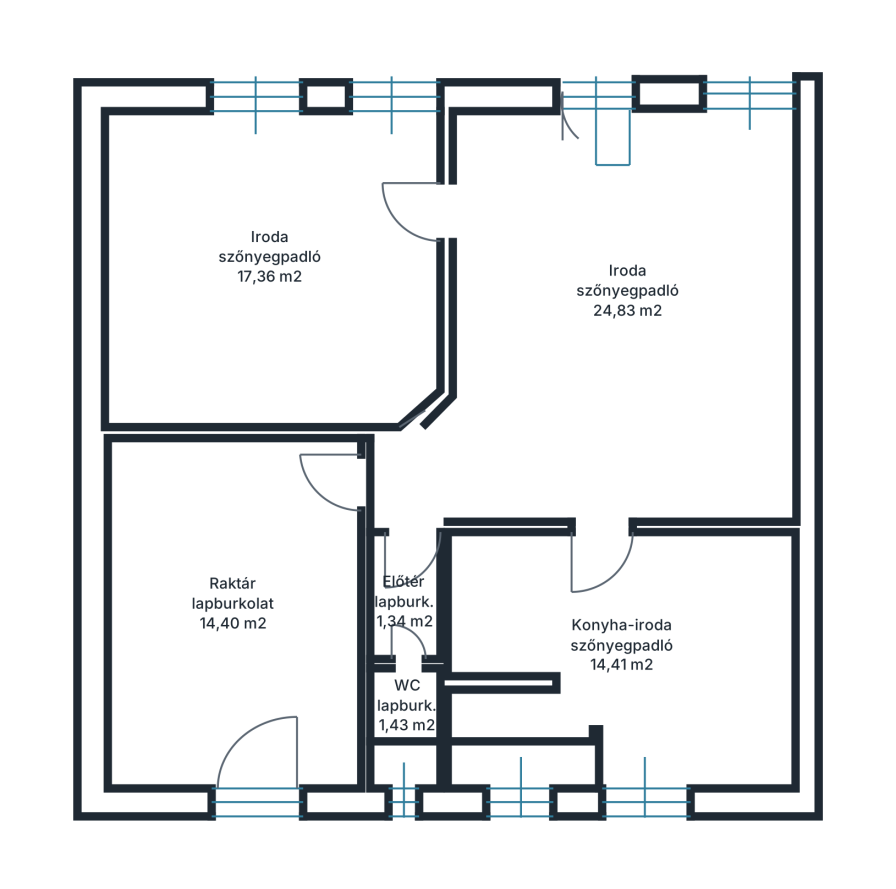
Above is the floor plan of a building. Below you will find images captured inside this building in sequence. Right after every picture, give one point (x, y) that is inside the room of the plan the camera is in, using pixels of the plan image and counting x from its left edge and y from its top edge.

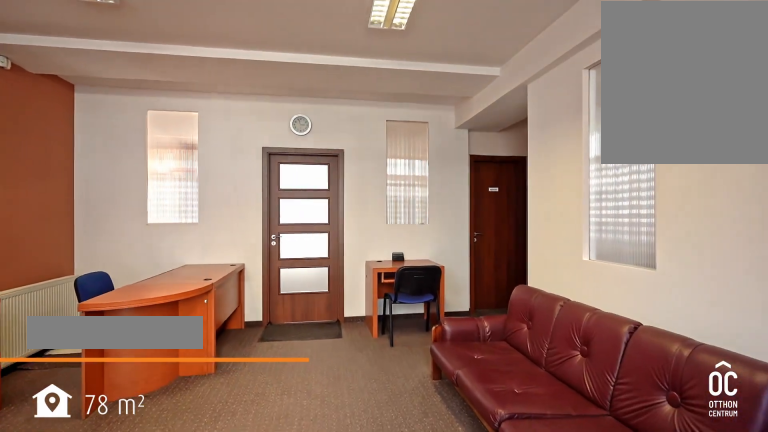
(620, 301)
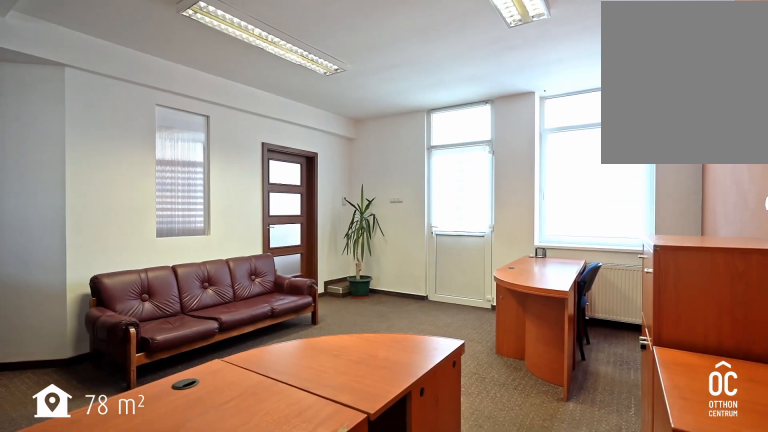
(620, 301)
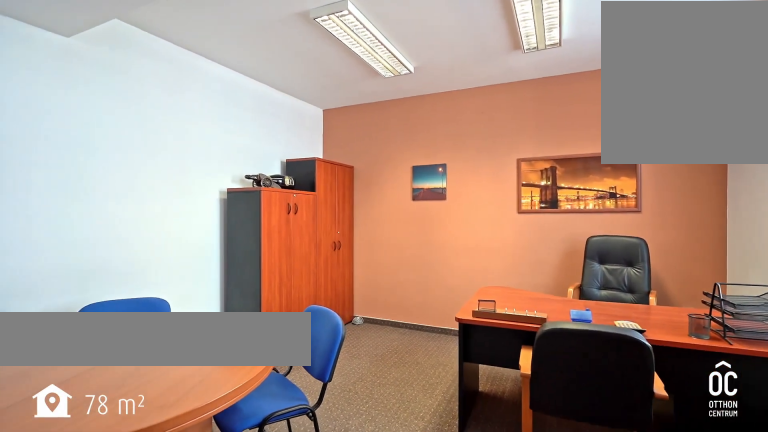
(271, 261)
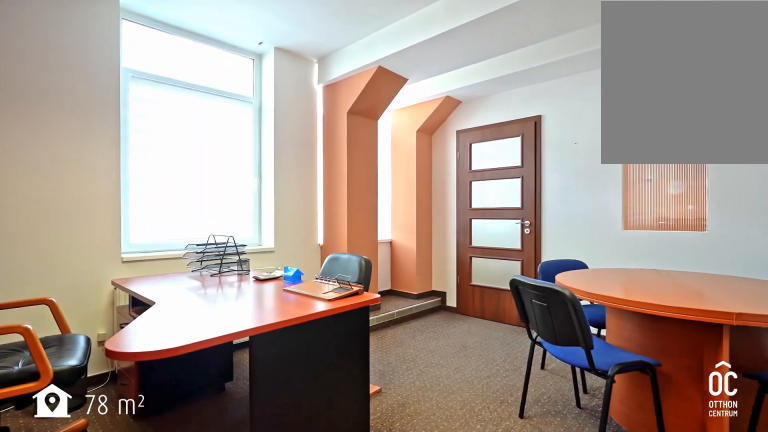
(271, 261)
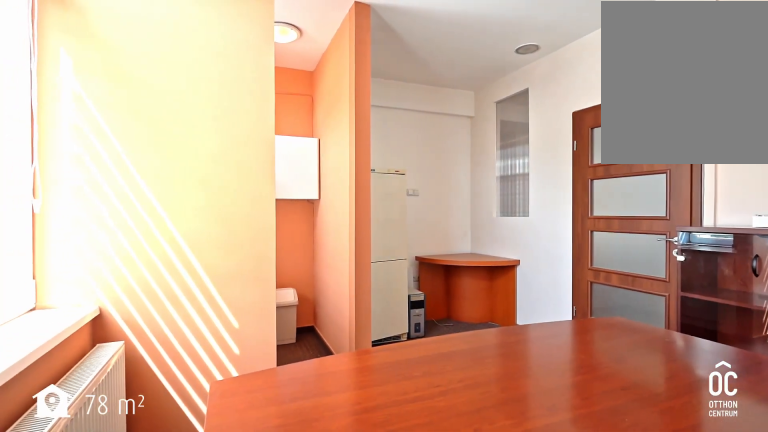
(626, 647)
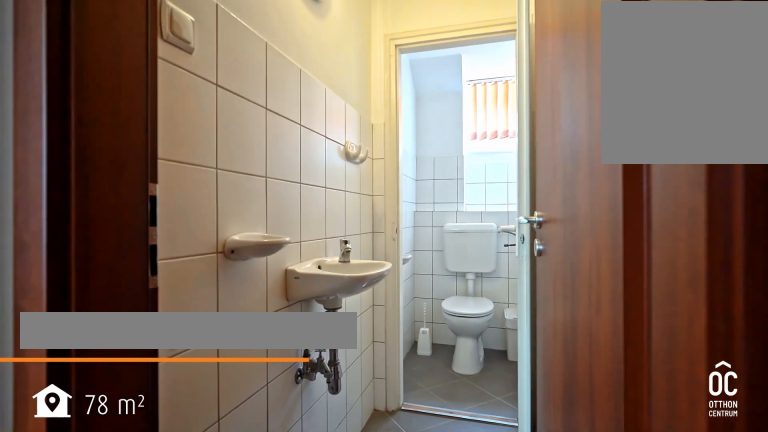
(404, 599)
